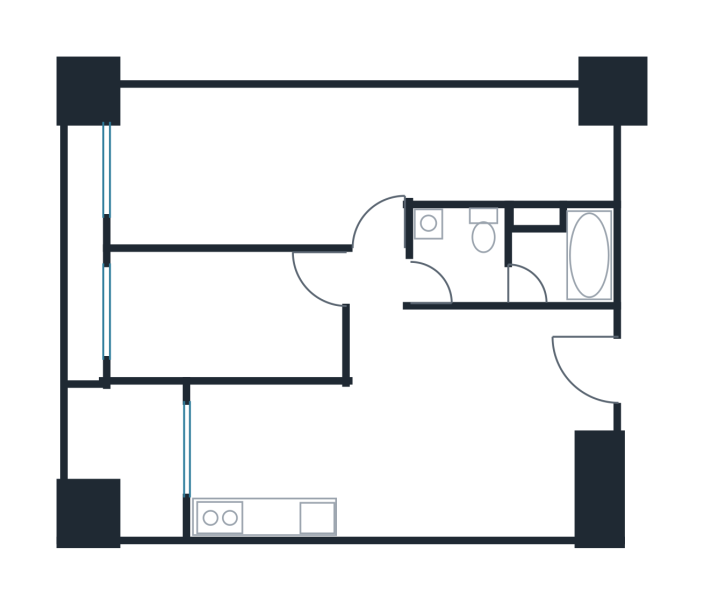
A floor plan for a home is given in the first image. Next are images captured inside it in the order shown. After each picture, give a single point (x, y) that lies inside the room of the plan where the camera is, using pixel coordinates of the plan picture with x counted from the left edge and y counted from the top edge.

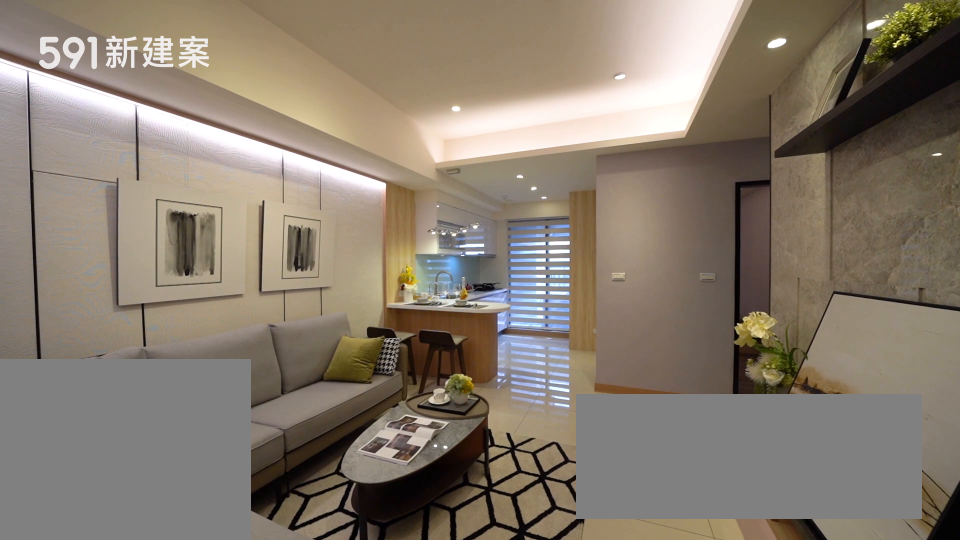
(493, 424)
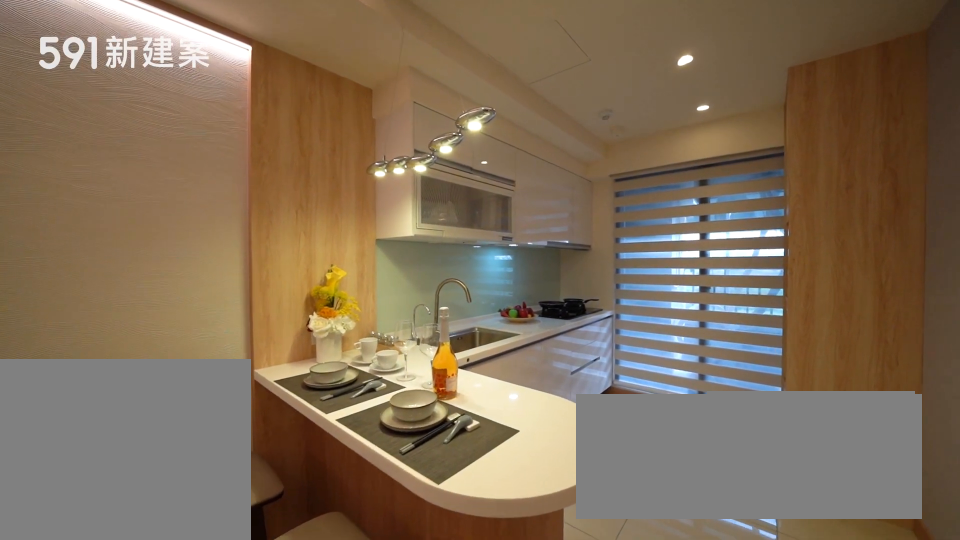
(283, 462)
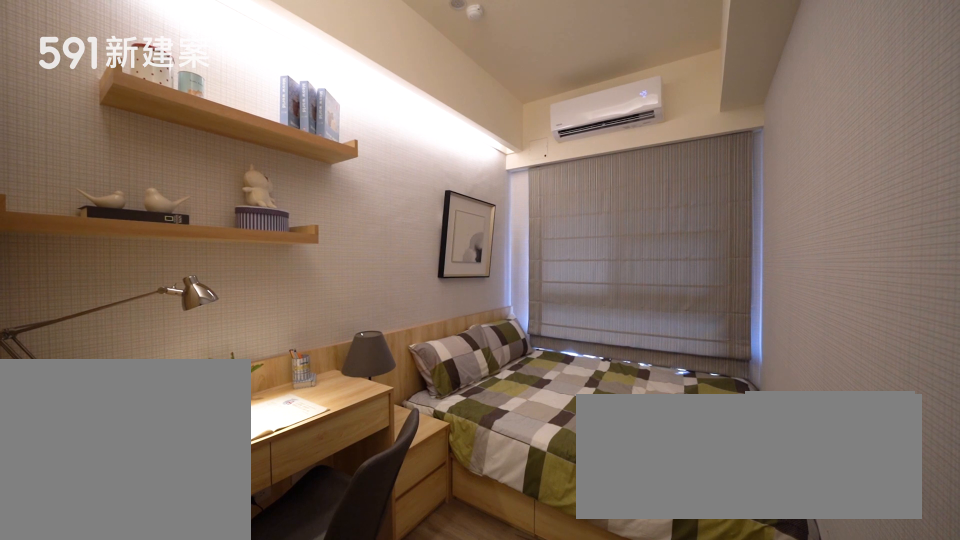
(225, 314)
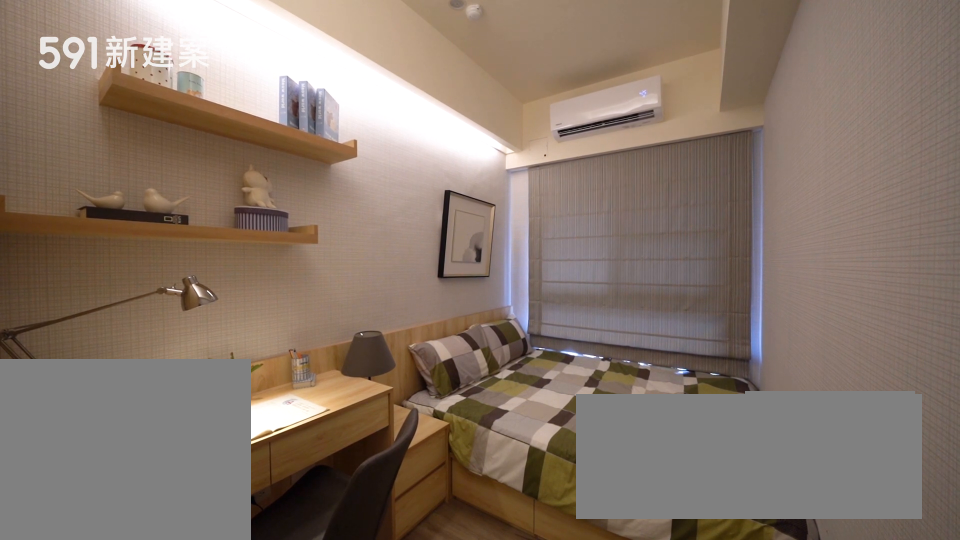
(225, 314)
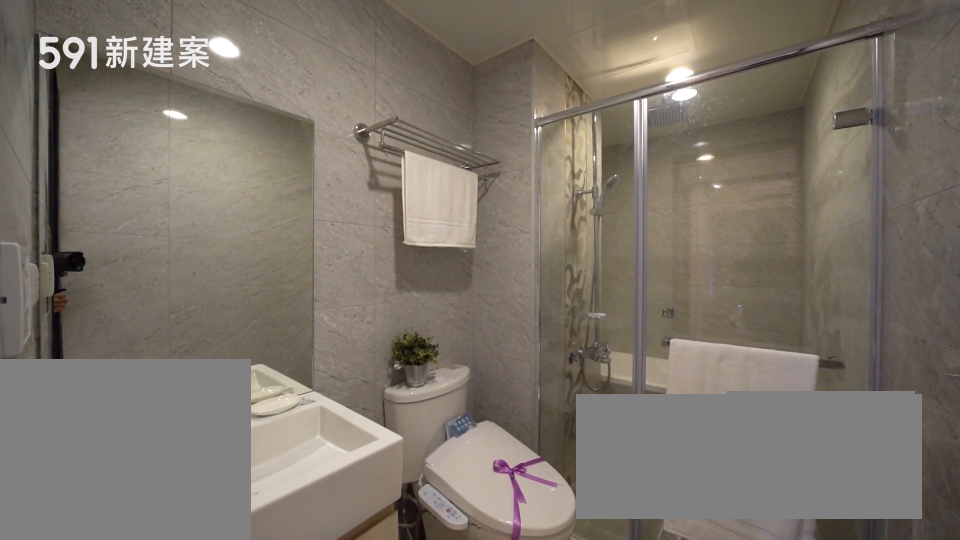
(515, 256)
